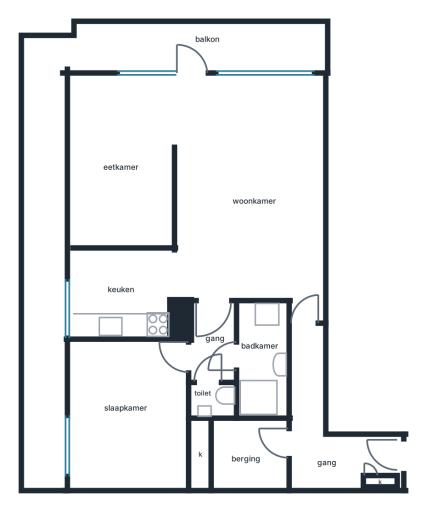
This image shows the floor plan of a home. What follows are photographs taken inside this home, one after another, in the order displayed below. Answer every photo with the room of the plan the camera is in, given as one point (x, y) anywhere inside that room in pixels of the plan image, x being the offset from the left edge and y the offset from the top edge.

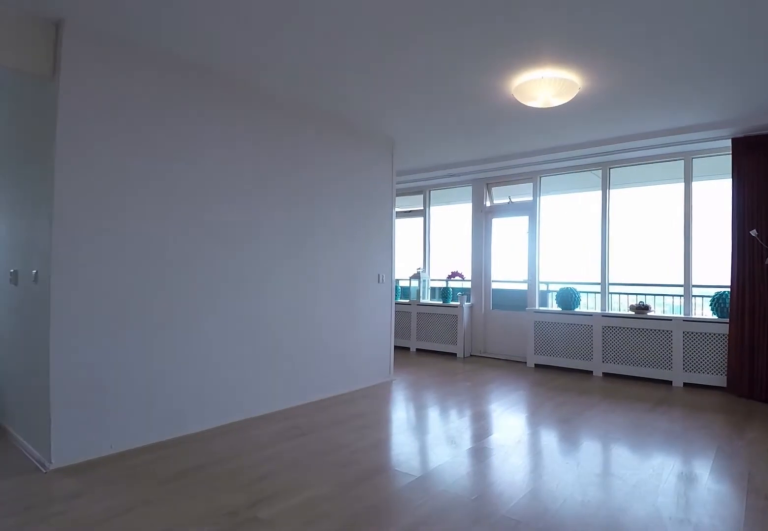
(250, 191)
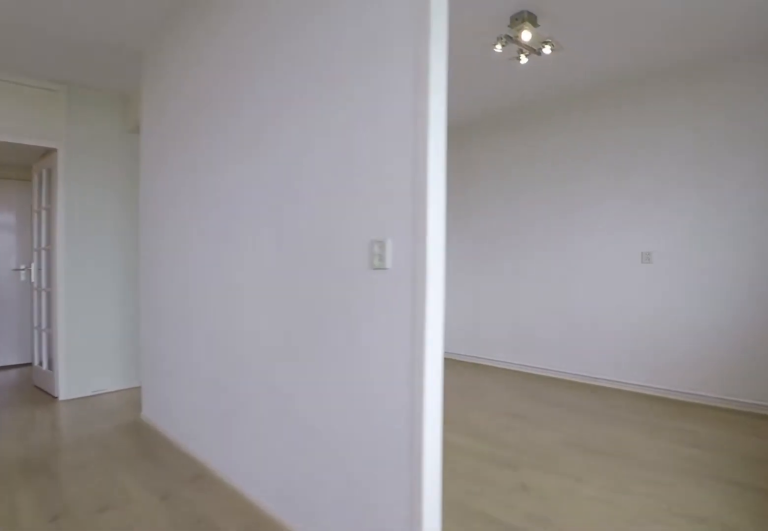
(250, 191)
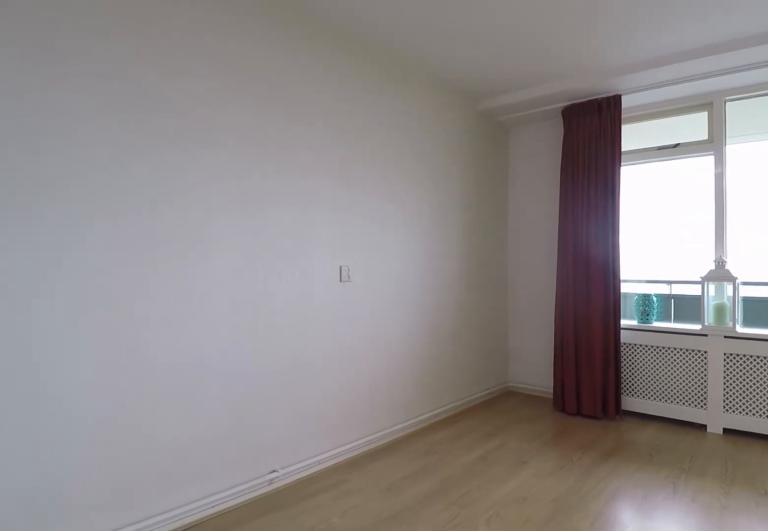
(123, 160)
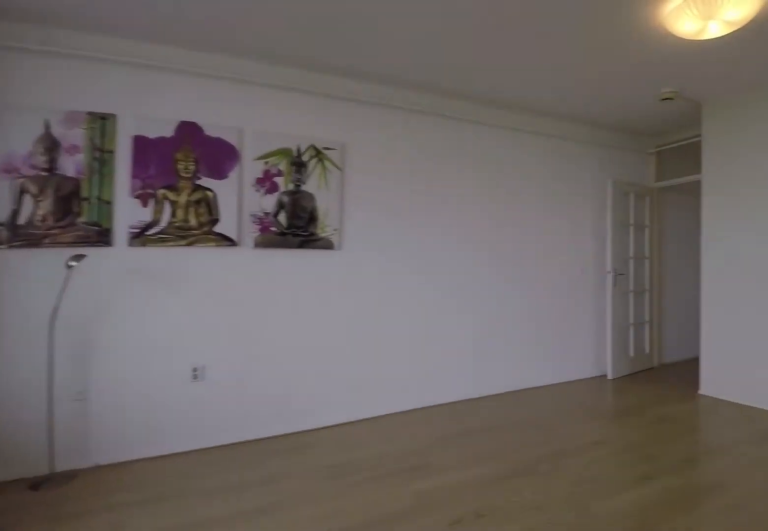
(250, 190)
